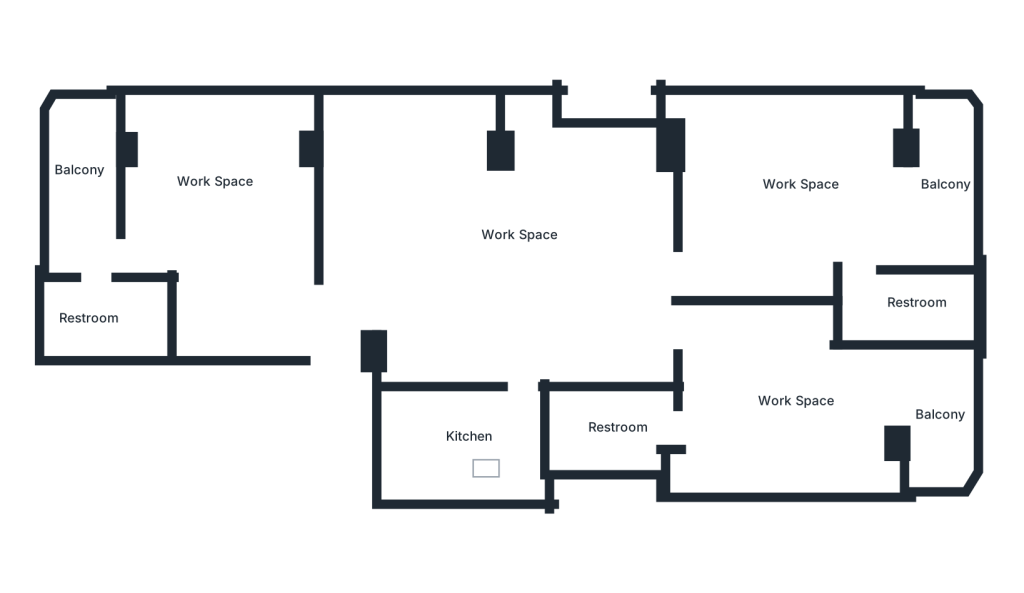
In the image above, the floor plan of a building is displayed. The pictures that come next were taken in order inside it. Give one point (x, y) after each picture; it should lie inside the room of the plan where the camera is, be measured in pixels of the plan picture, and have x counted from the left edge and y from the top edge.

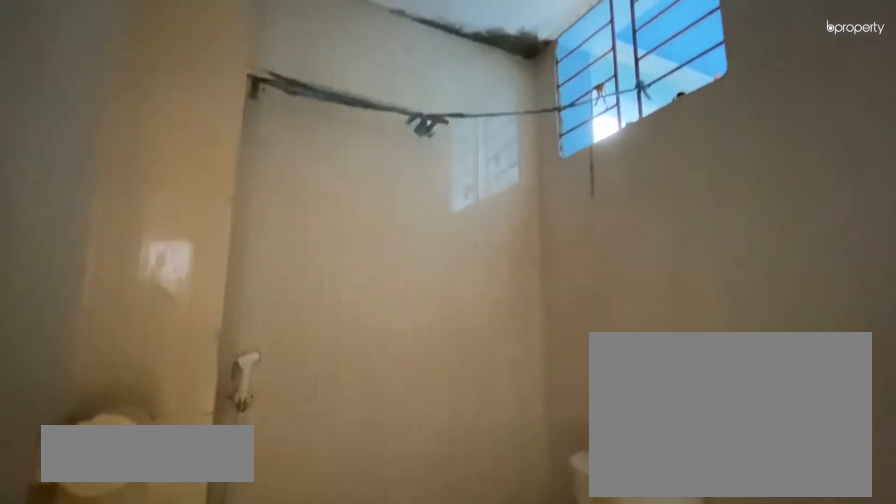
(912, 311)
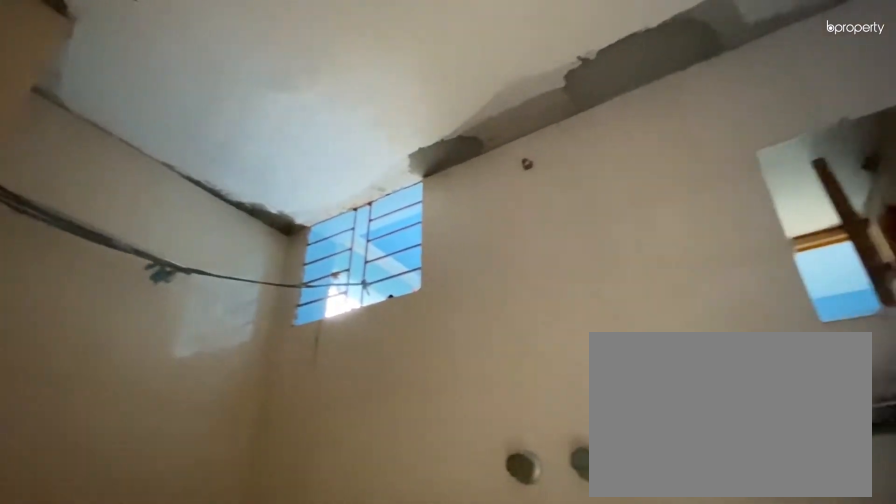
(912, 311)
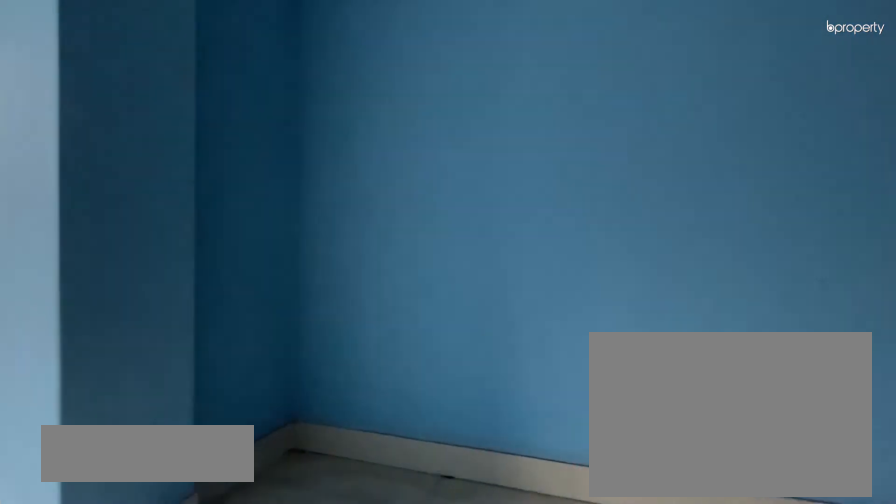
(810, 401)
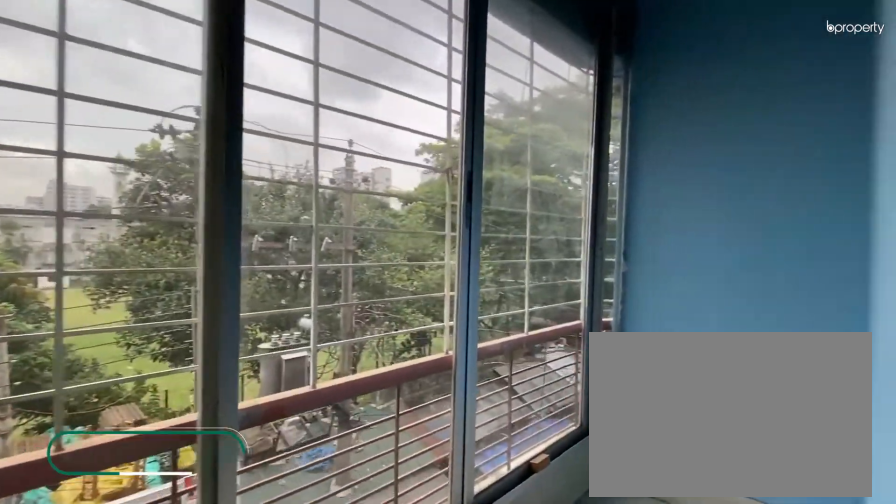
(939, 415)
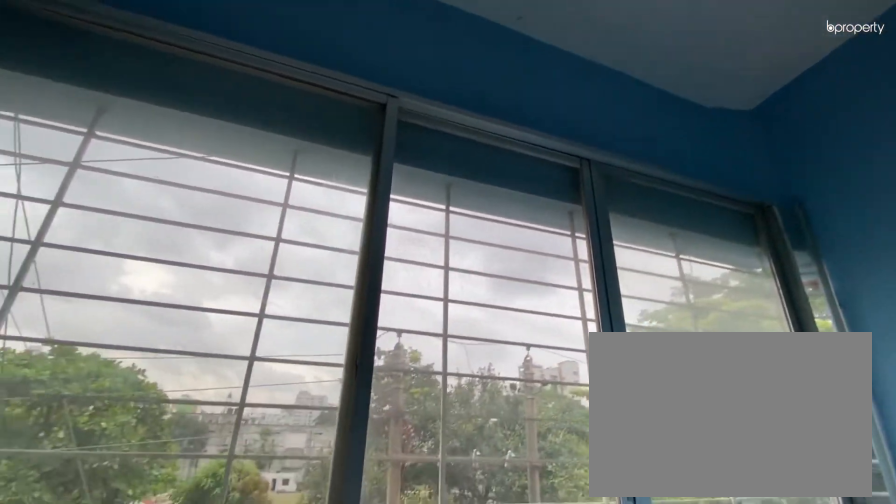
(939, 415)
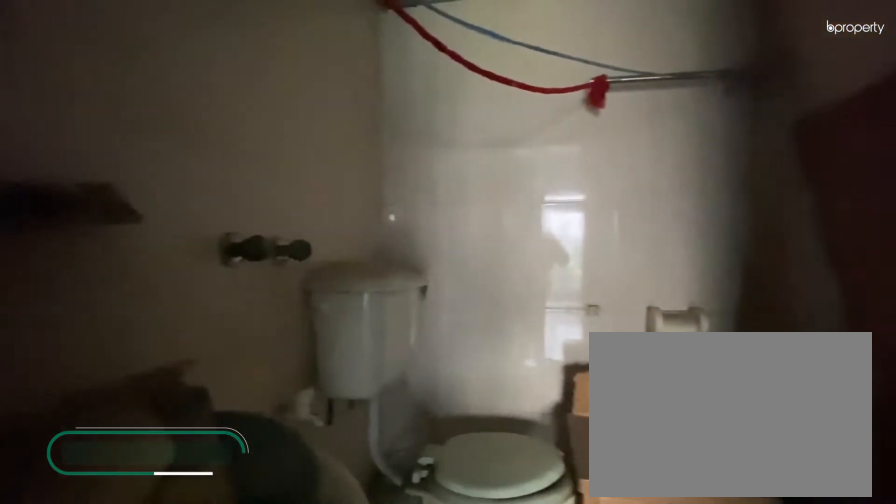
(609, 426)
